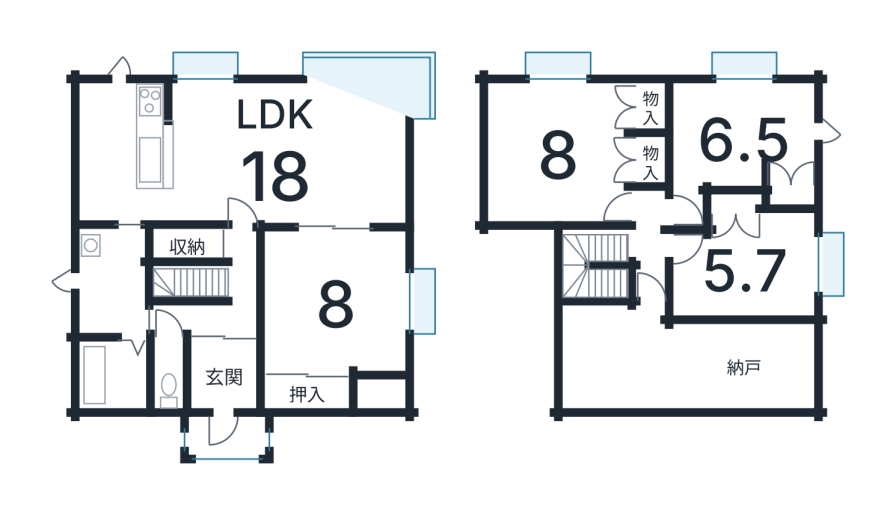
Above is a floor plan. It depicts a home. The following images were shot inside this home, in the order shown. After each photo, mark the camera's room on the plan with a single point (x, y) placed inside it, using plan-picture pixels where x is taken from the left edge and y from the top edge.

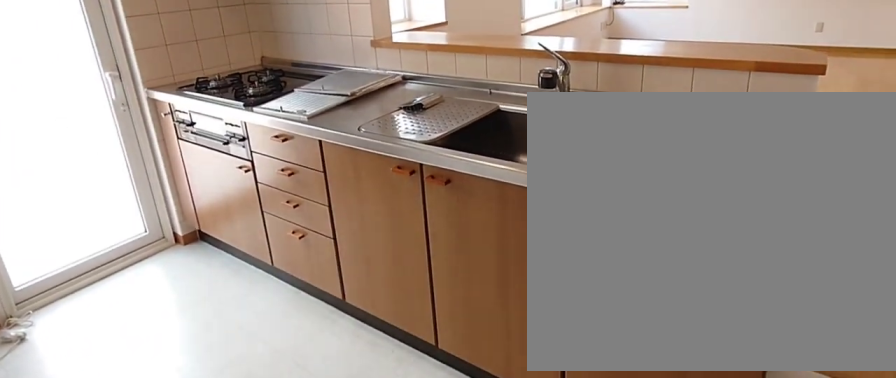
(110, 153)
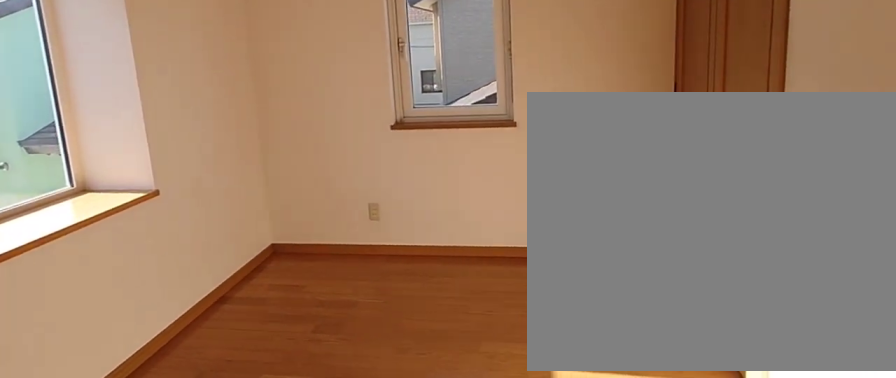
(740, 138)
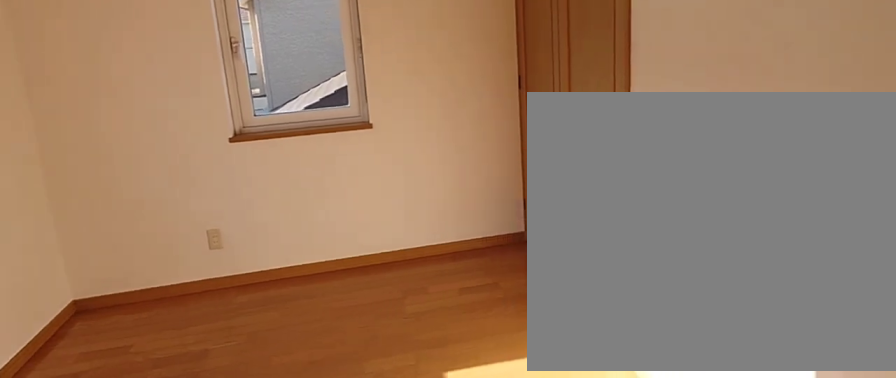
(740, 138)
